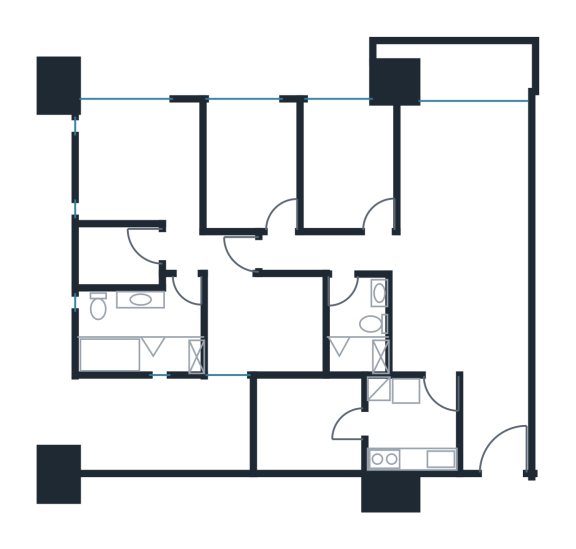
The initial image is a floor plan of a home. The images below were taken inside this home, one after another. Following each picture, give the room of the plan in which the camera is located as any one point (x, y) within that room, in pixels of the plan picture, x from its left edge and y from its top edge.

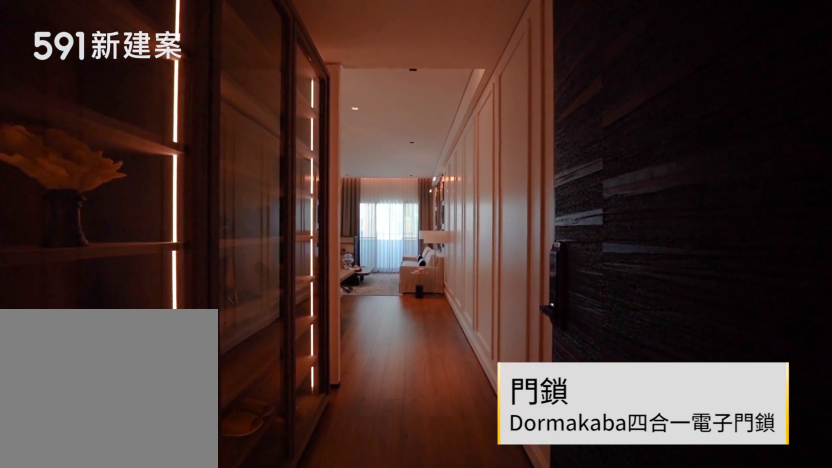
(495, 421)
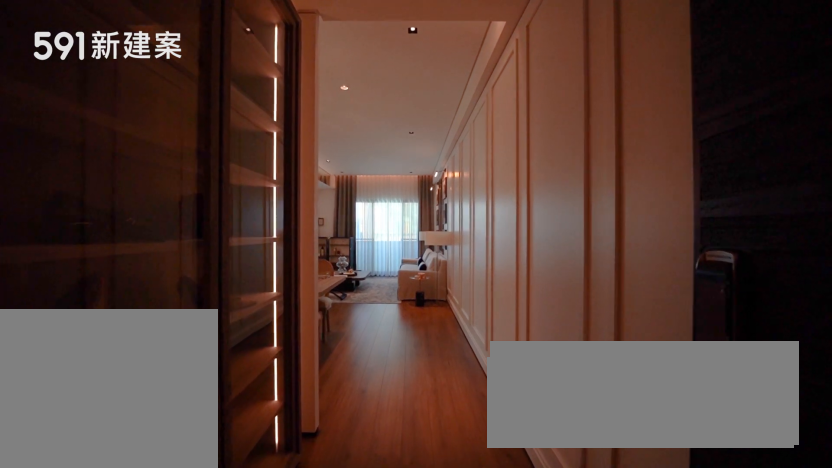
(495, 421)
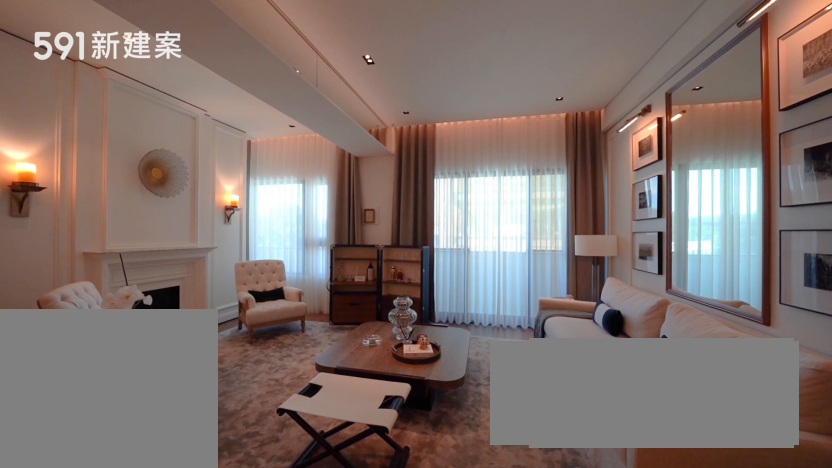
(413, 166)
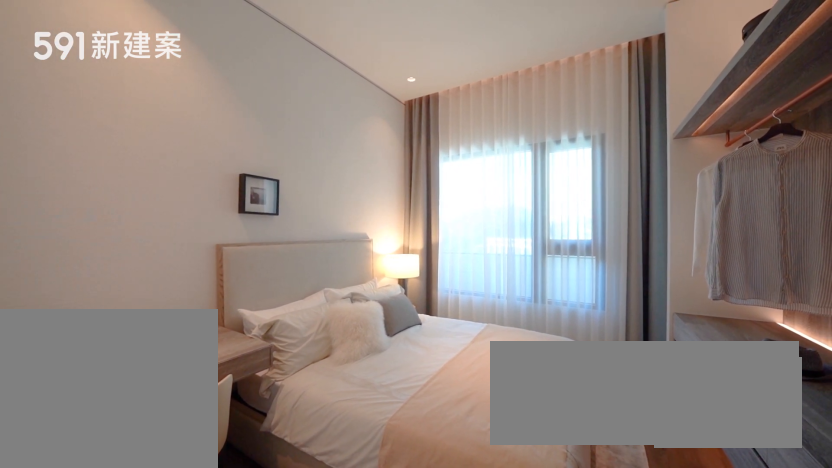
(247, 161)
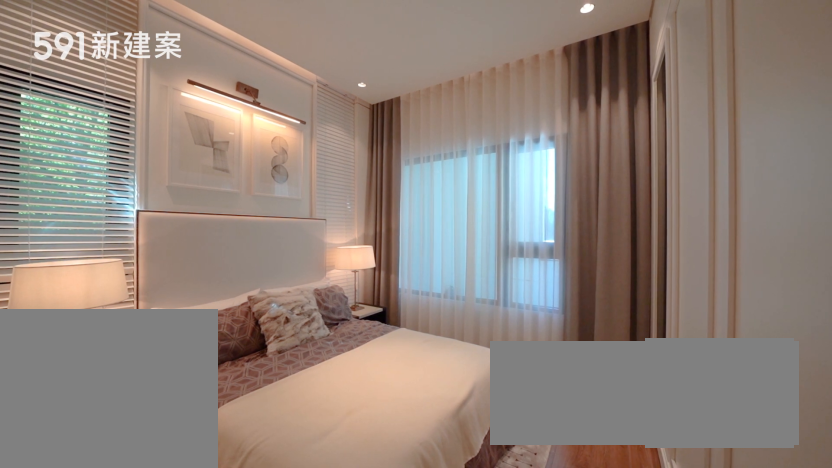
(137, 191)
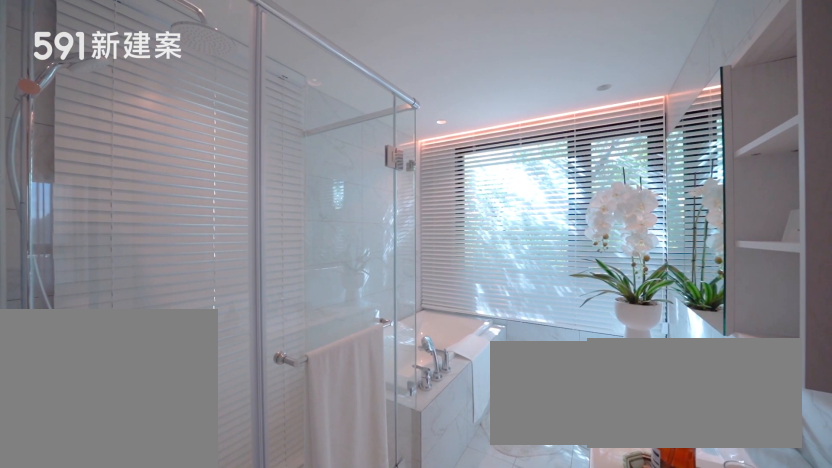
(134, 328)
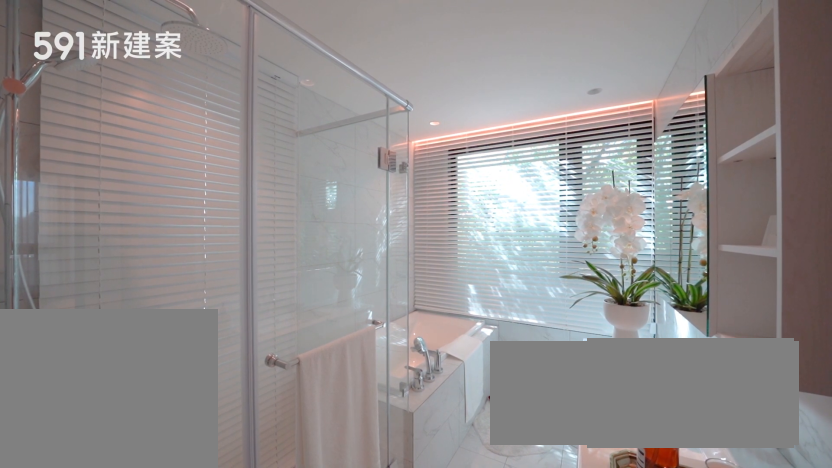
(134, 328)
